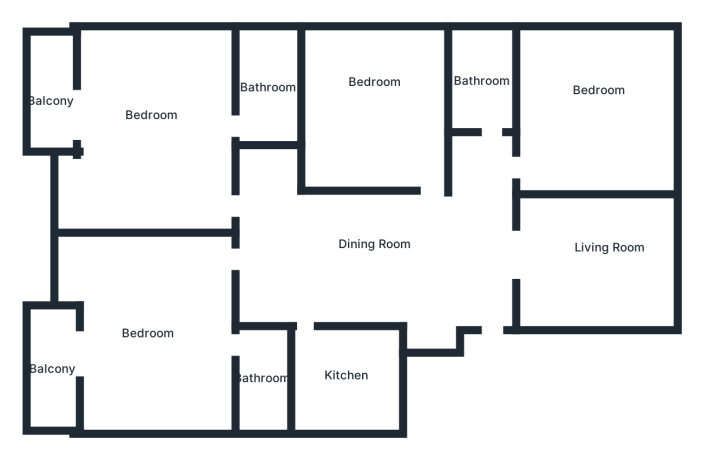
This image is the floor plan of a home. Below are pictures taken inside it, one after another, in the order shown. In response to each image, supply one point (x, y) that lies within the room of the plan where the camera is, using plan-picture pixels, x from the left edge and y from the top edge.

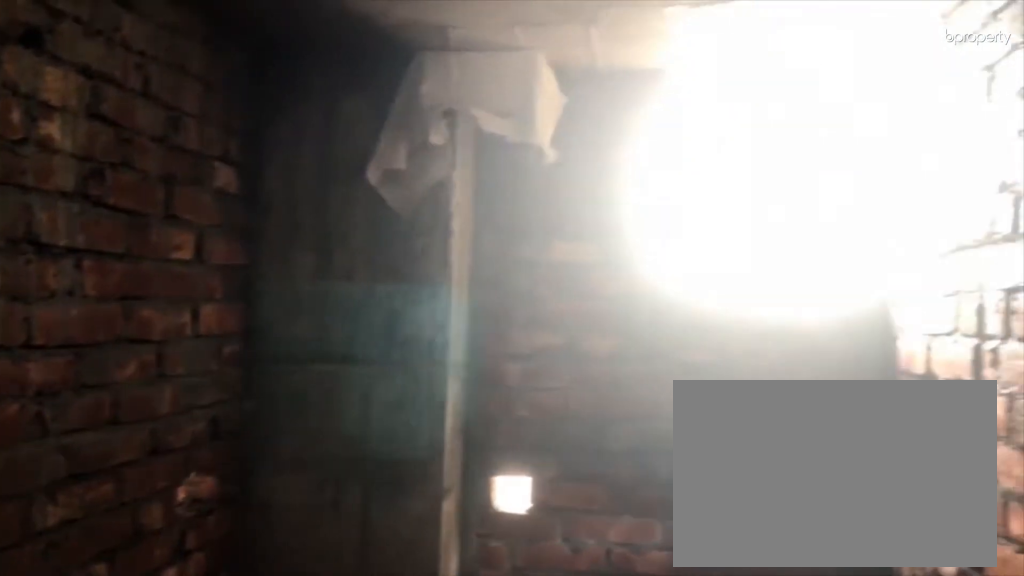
(480, 67)
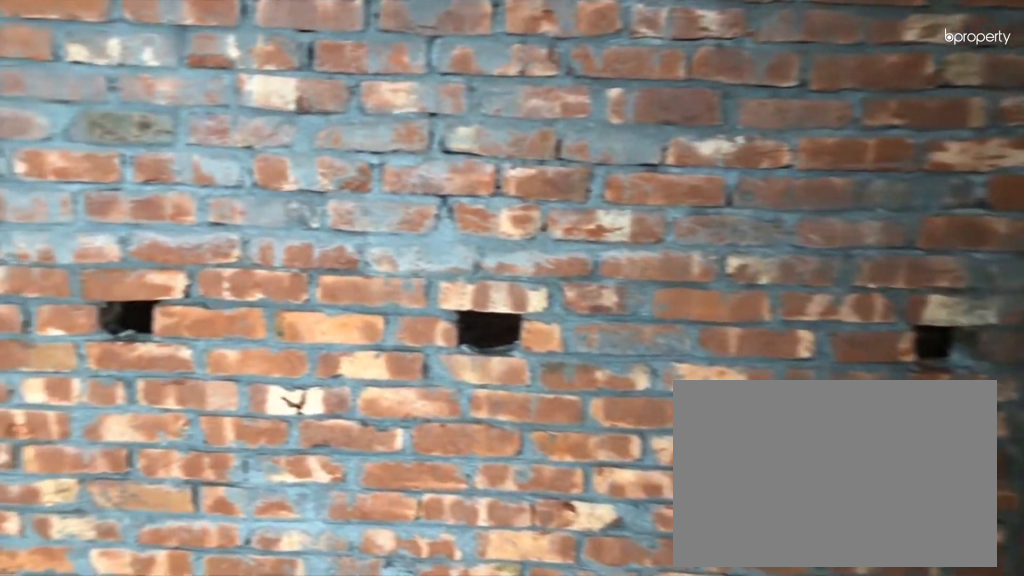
(376, 88)
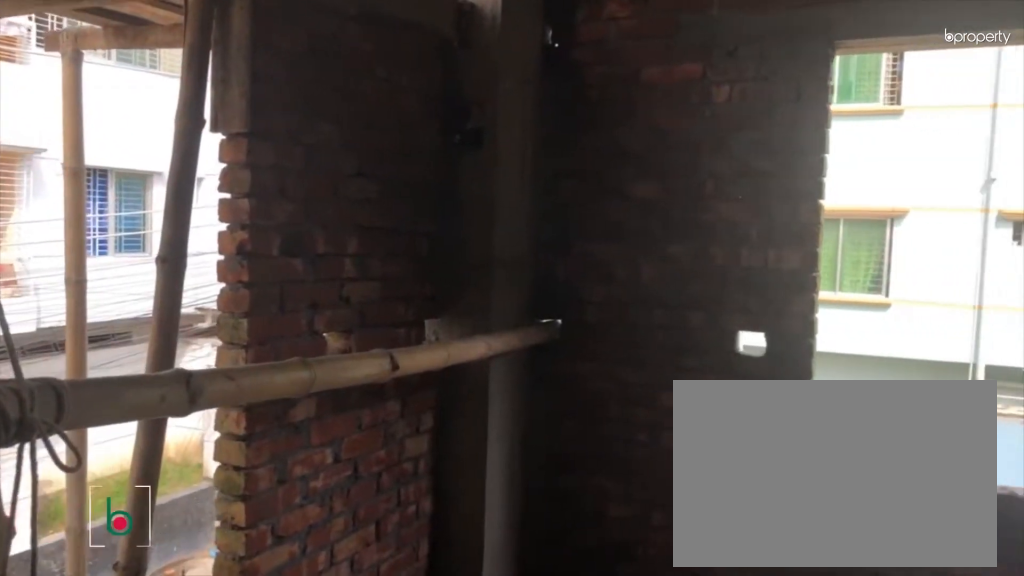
(157, 114)
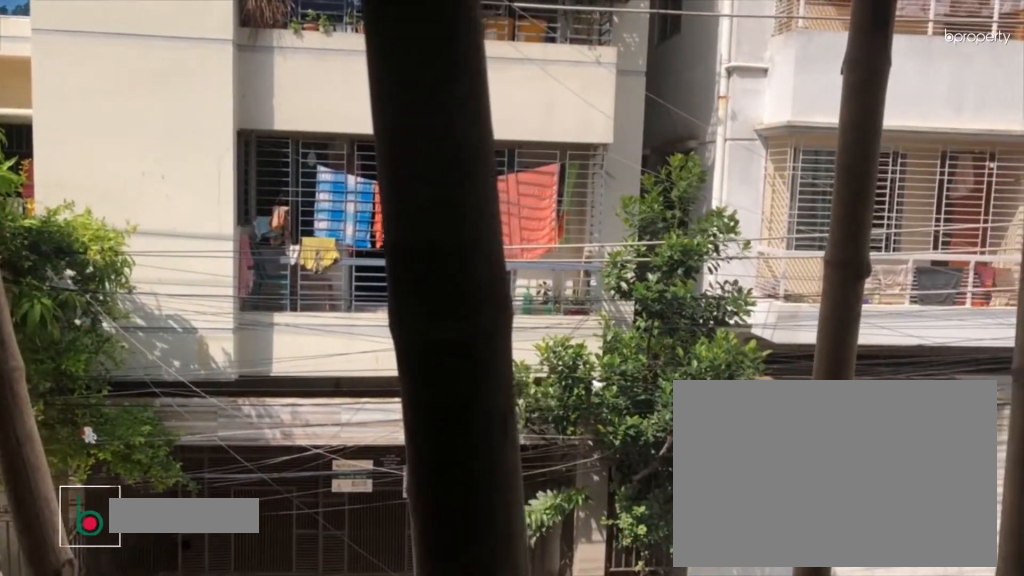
(55, 92)
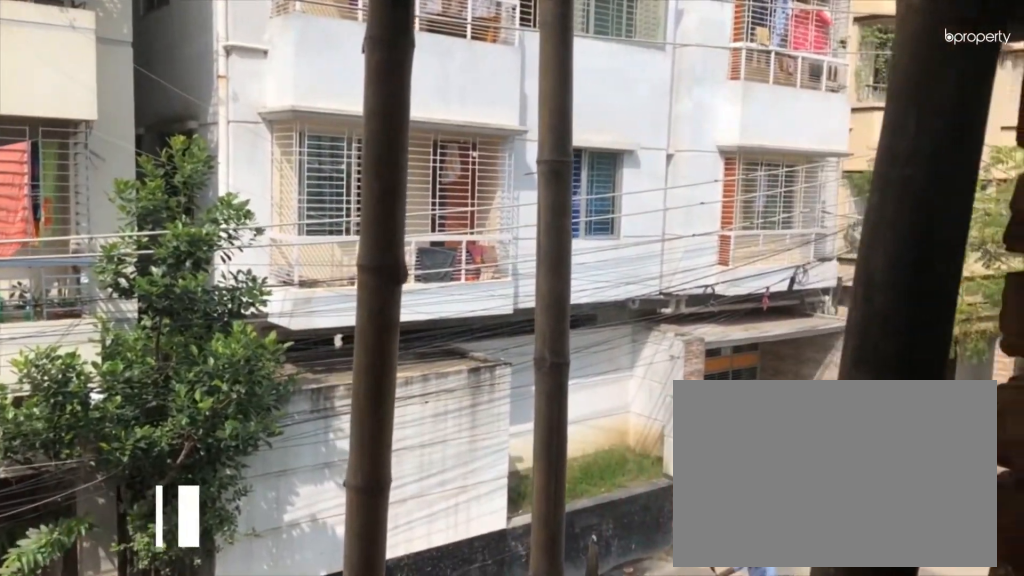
(55, 92)
